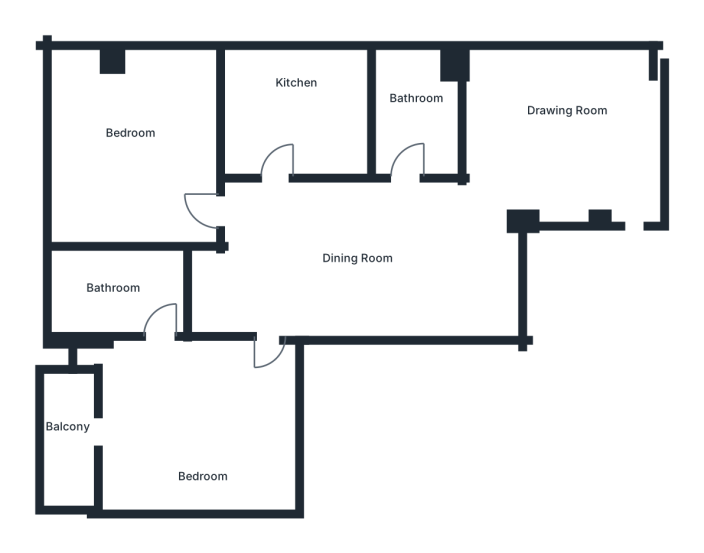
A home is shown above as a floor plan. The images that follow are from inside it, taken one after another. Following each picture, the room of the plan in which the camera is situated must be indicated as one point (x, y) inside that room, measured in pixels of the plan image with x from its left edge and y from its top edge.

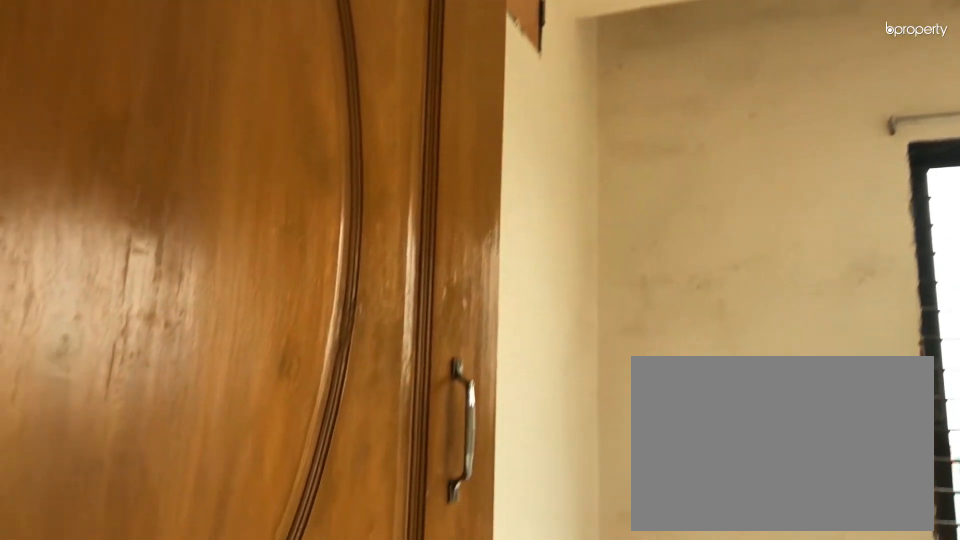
(136, 148)
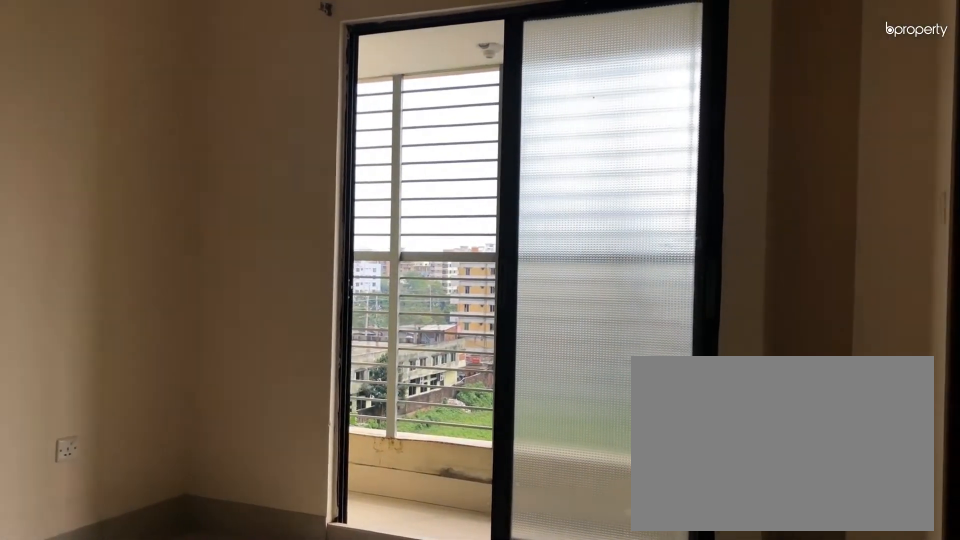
(200, 428)
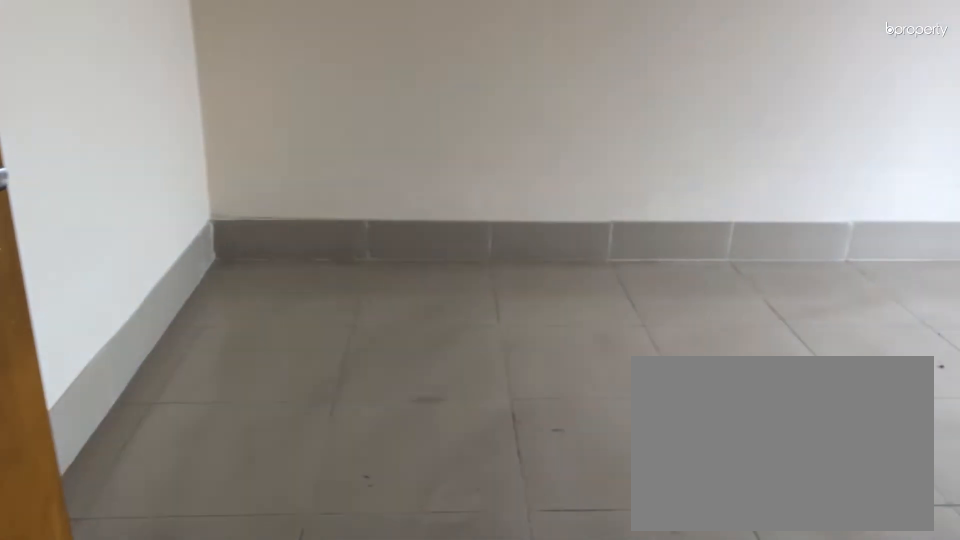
(200, 428)
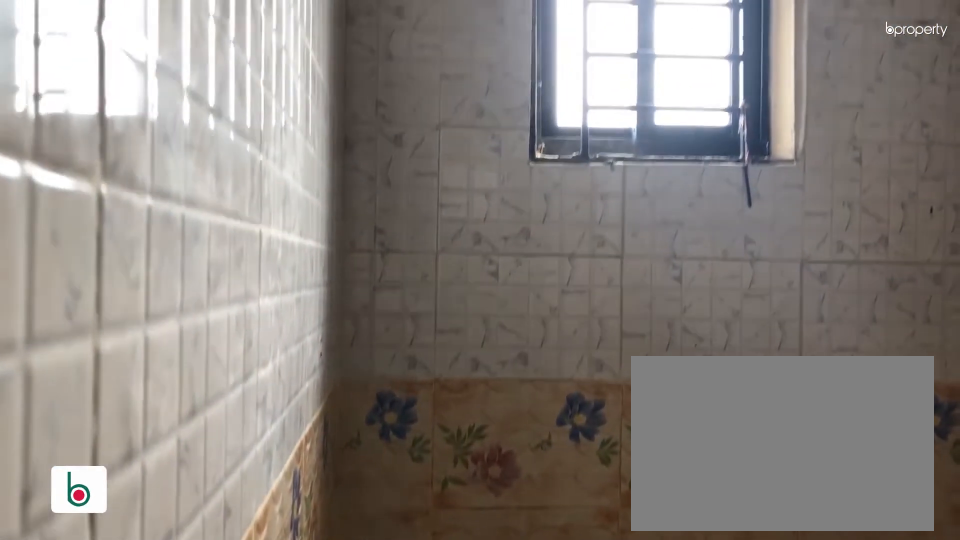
(97, 276)
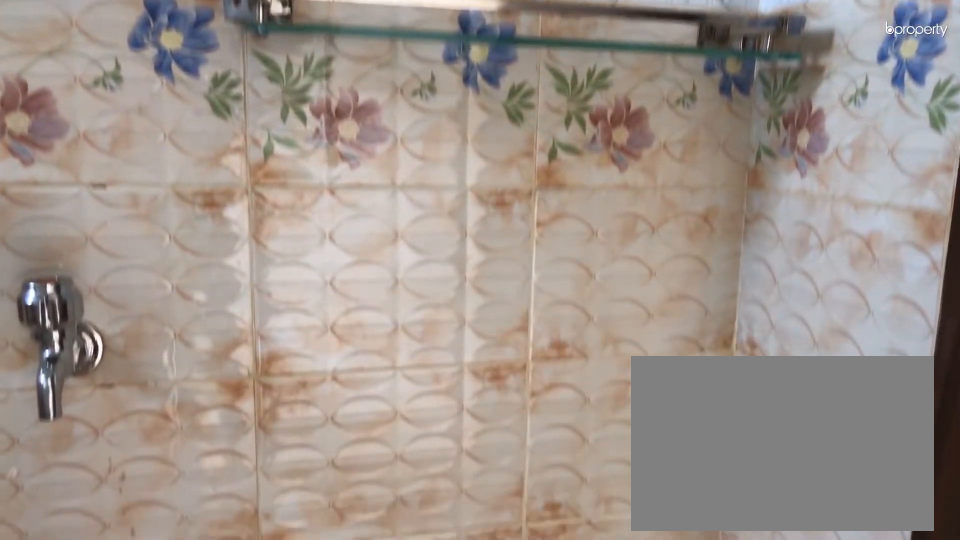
(97, 276)
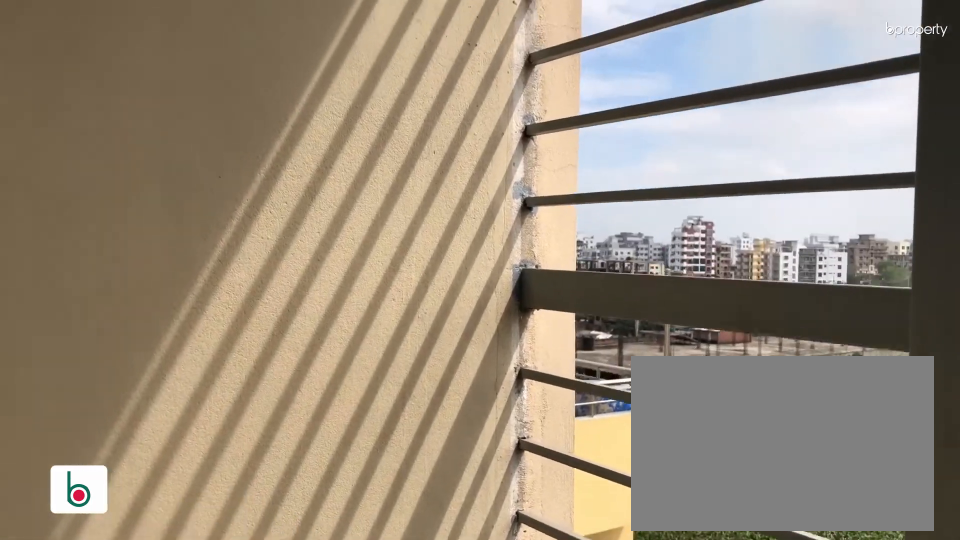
(76, 432)
